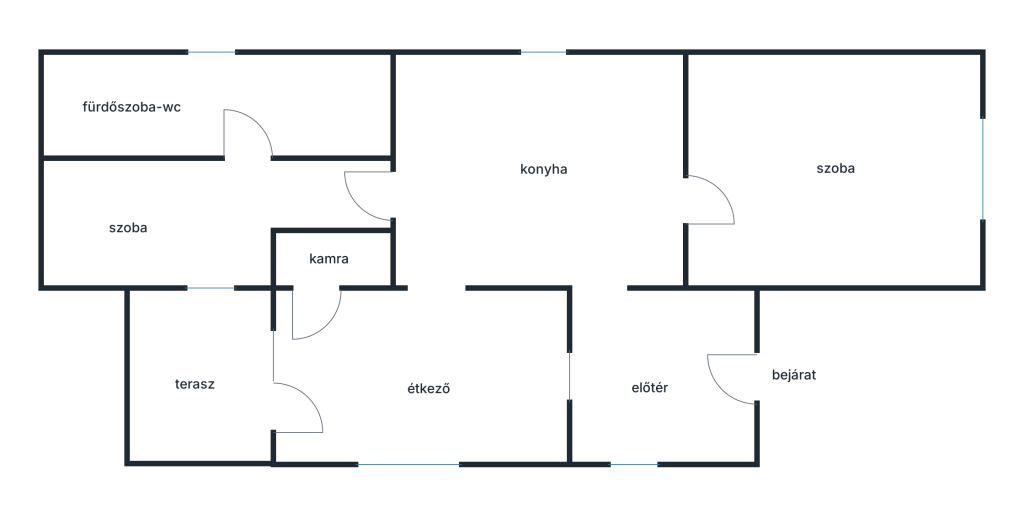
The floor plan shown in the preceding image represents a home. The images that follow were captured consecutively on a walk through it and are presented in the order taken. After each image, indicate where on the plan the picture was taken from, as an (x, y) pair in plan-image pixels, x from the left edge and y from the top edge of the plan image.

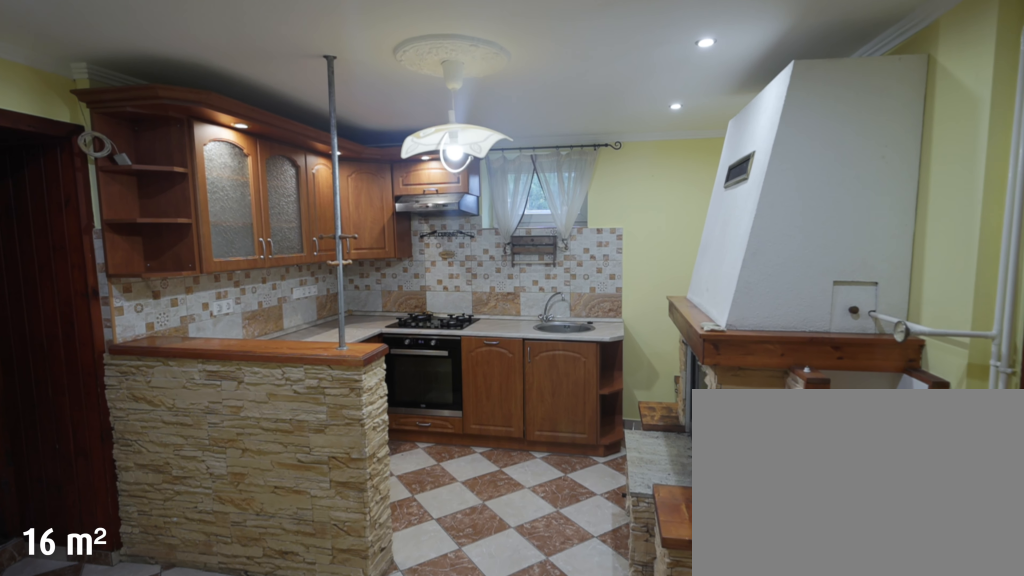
(597, 278)
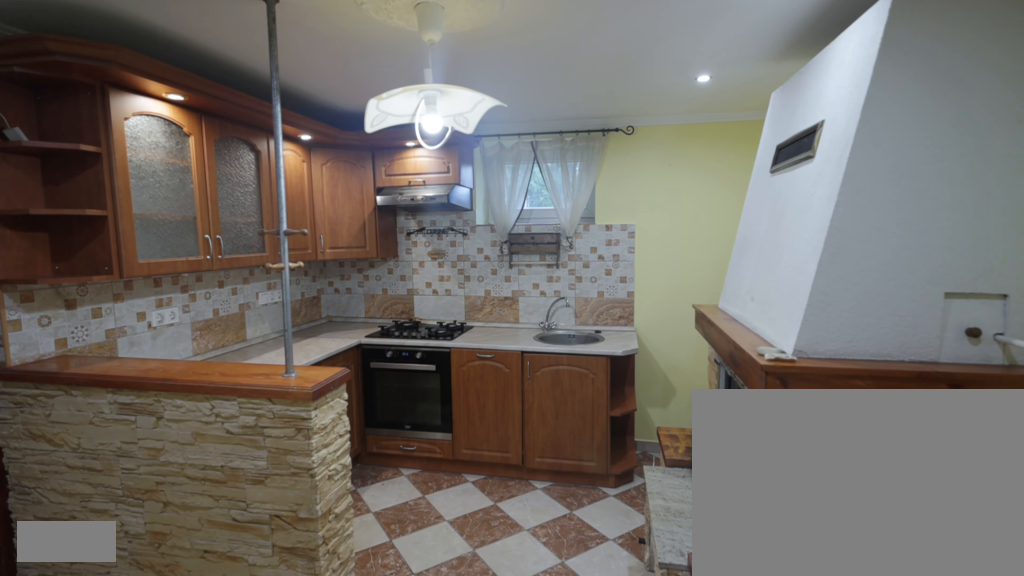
(585, 229)
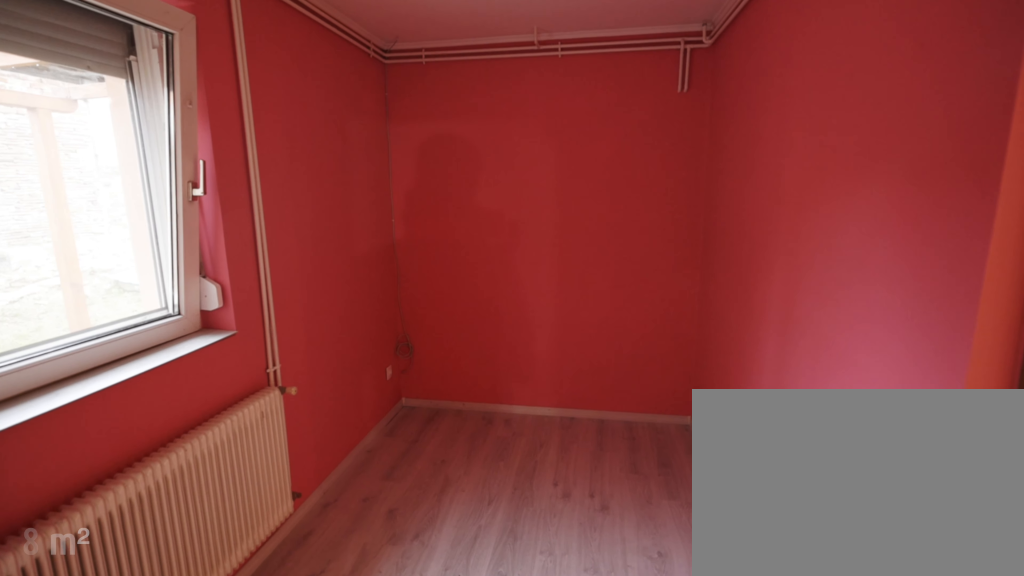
(238, 193)
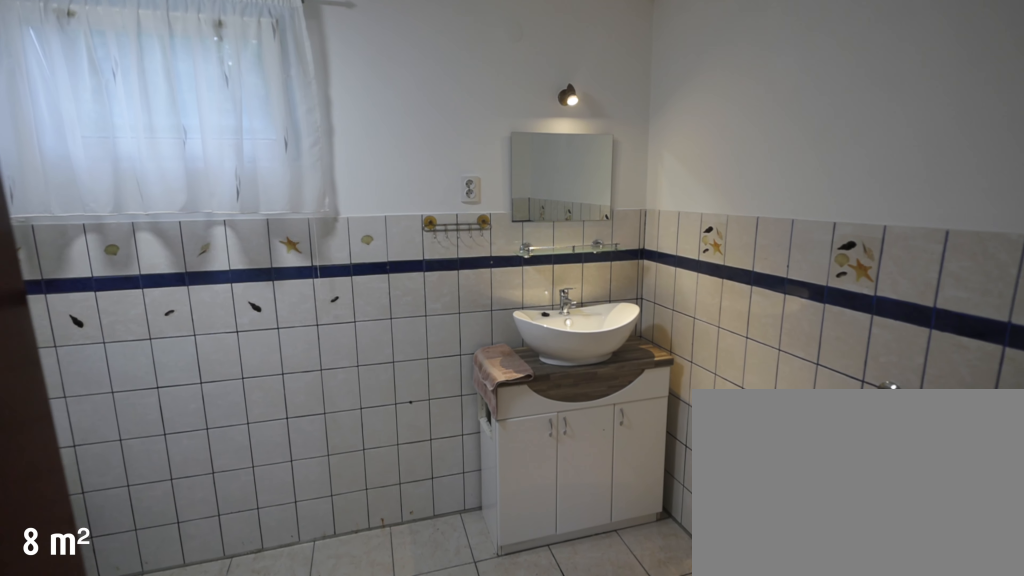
(261, 143)
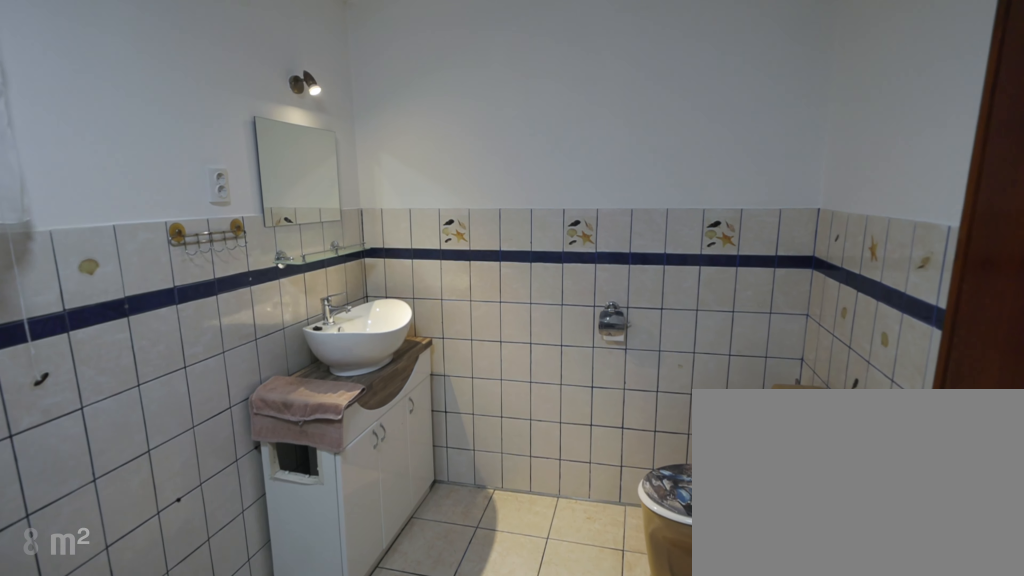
(248, 107)
